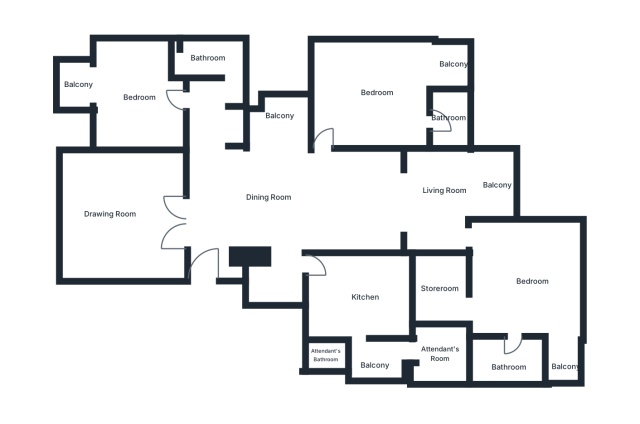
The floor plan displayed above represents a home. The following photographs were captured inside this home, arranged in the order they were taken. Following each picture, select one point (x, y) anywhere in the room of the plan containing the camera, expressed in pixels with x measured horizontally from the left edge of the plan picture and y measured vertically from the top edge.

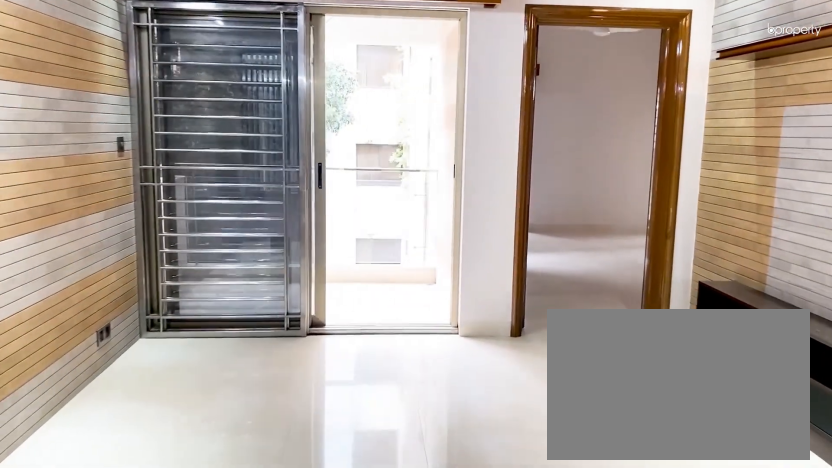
(431, 193)
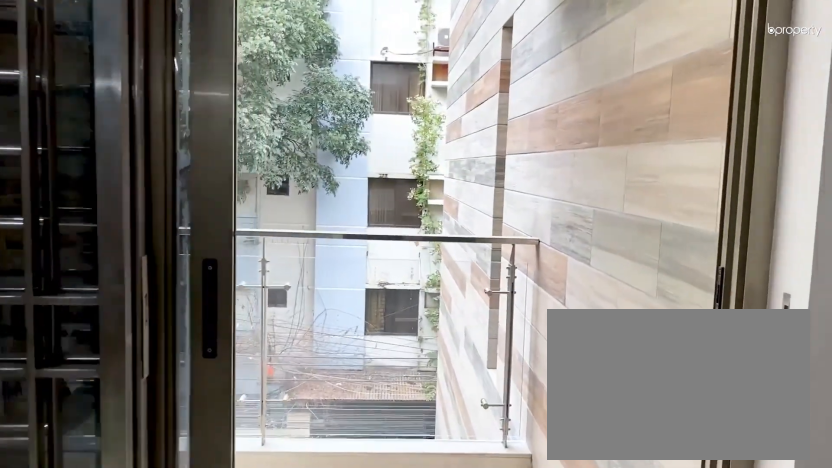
(470, 195)
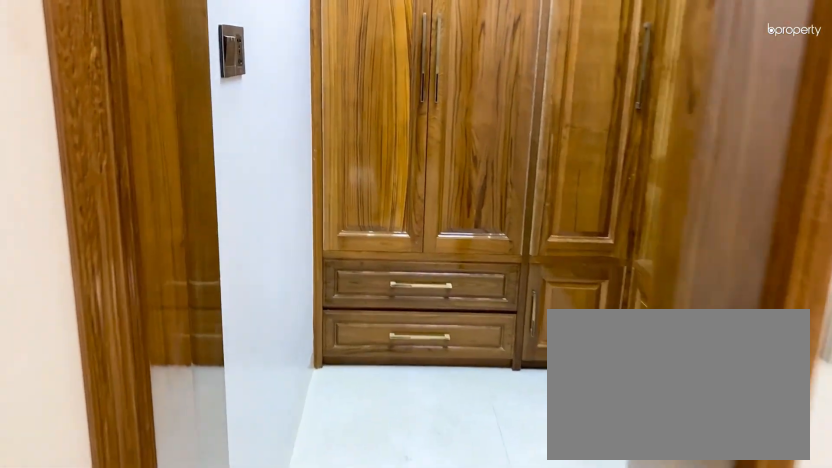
(460, 307)
